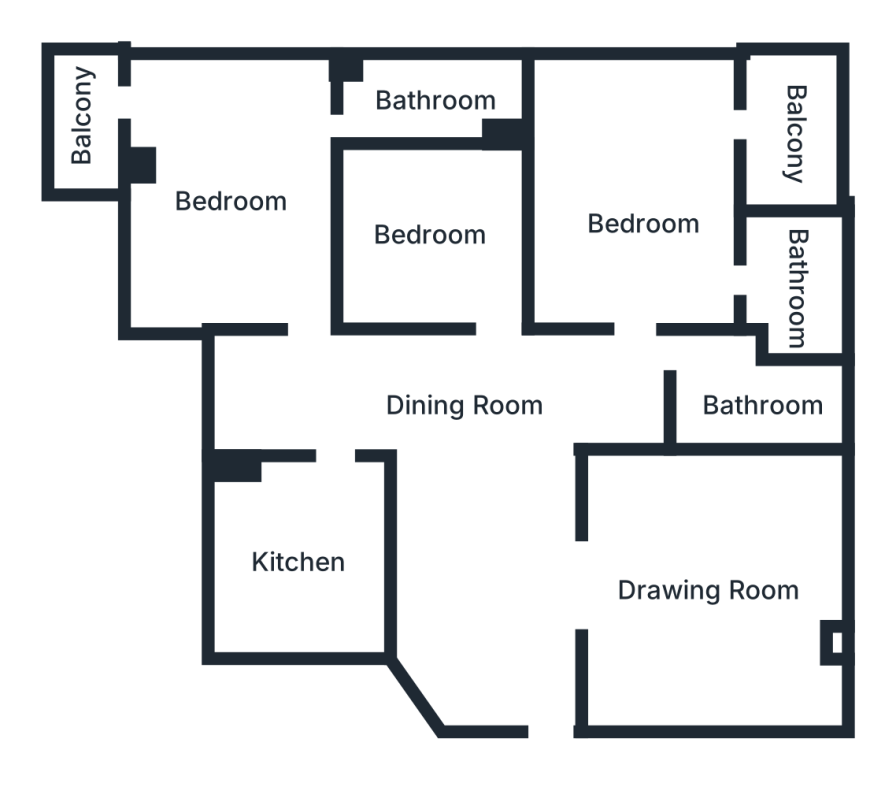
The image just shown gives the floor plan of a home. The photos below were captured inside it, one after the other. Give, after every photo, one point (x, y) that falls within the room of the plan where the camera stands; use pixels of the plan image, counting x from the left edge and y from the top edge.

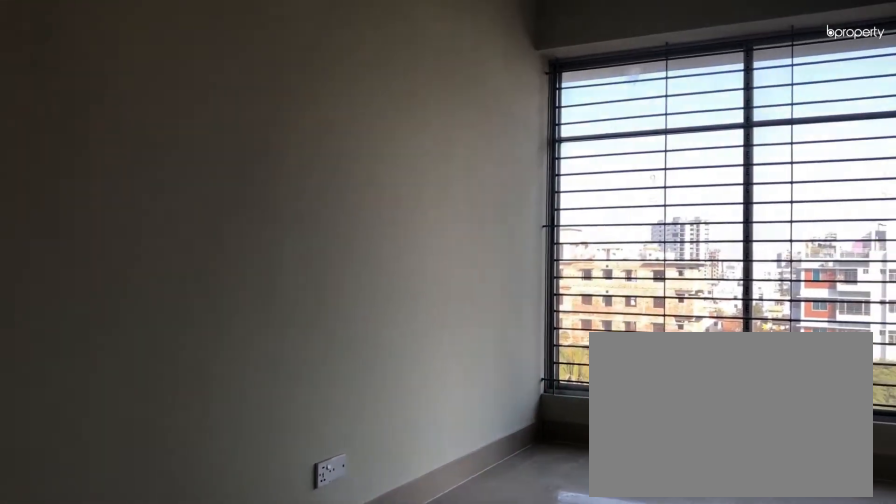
(646, 224)
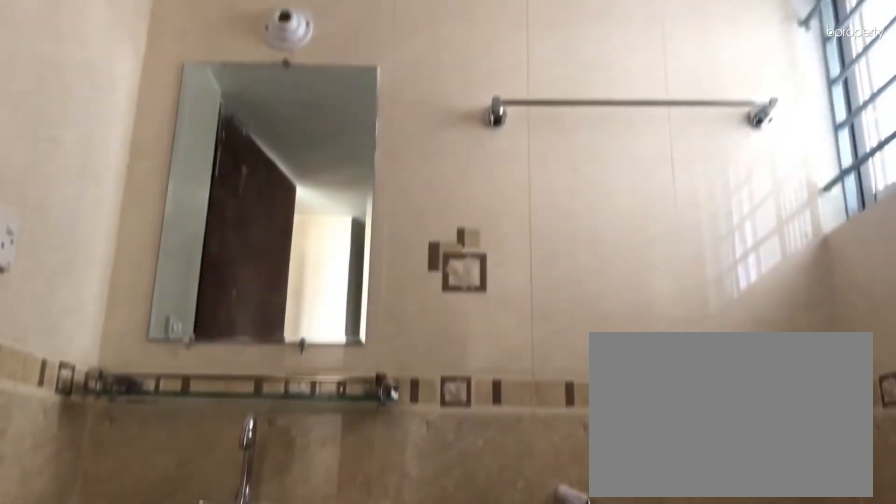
(800, 283)
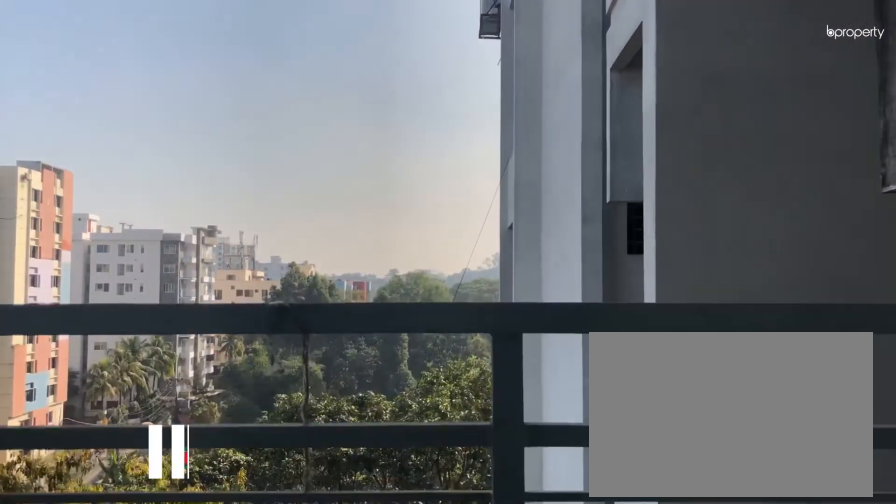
(795, 134)
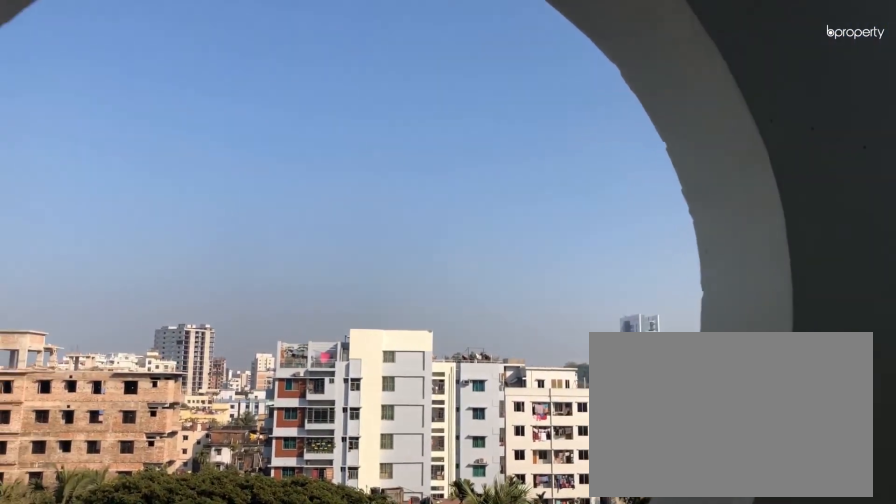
(795, 134)
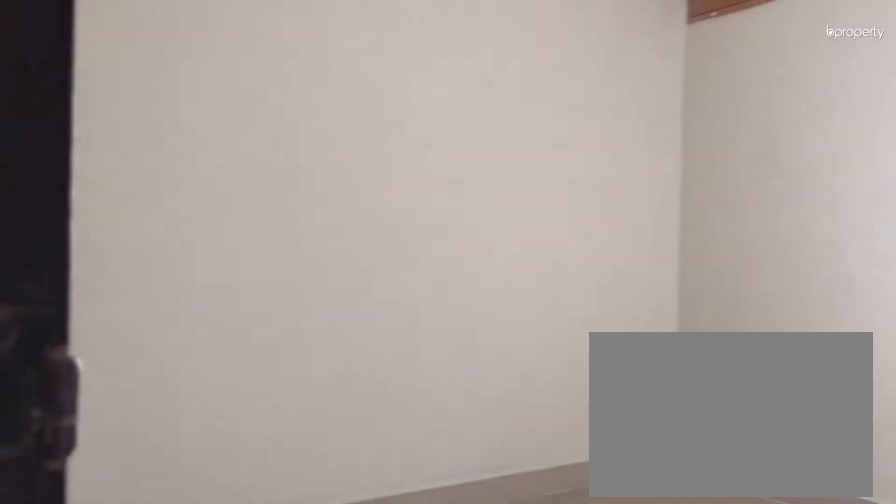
(430, 232)
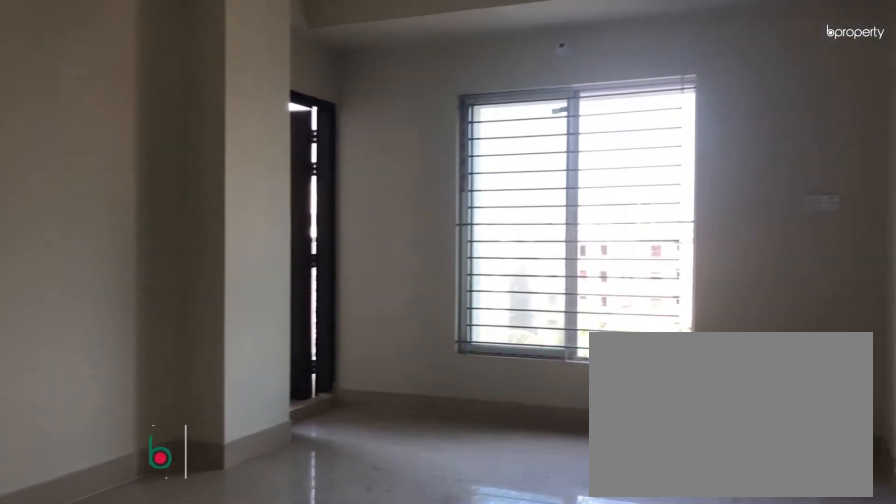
(234, 201)
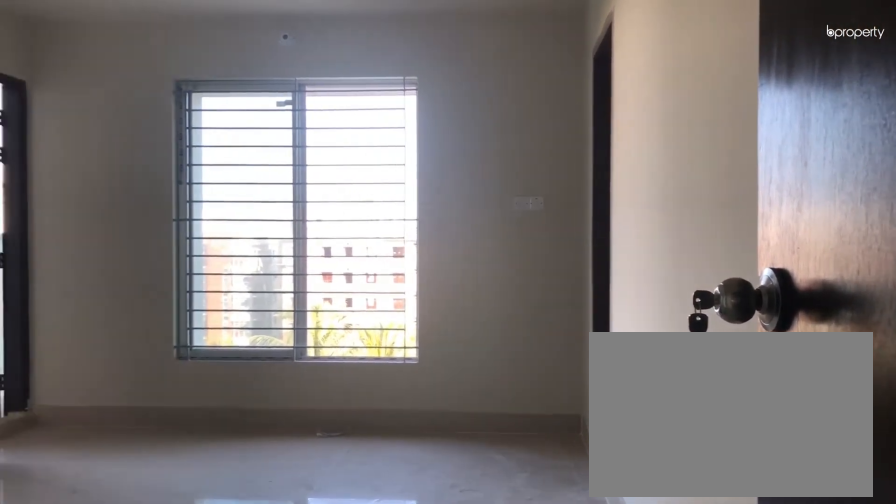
(234, 201)
